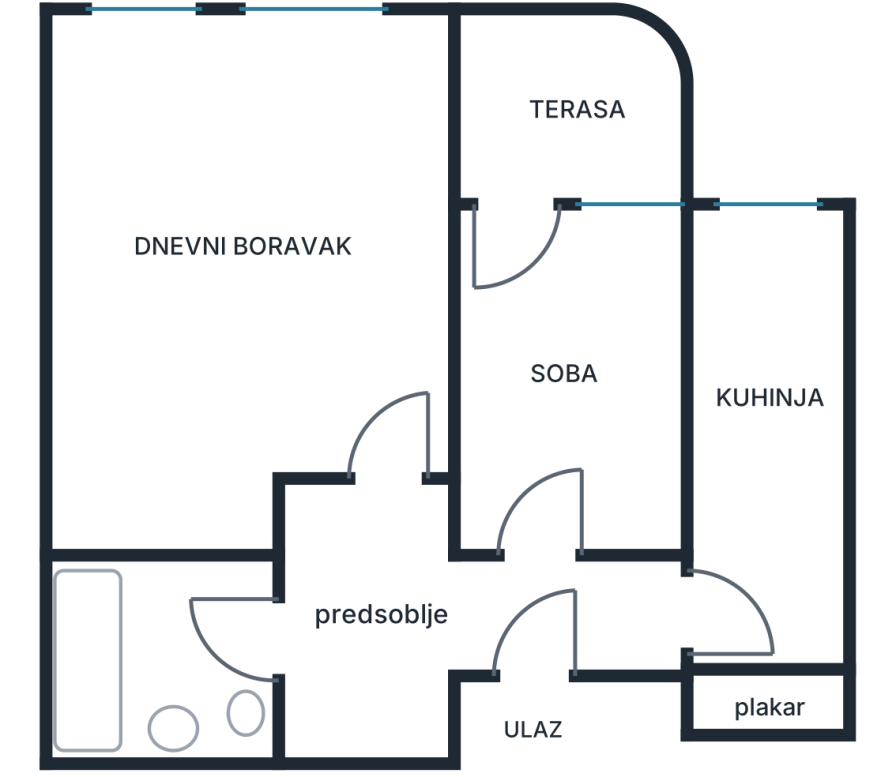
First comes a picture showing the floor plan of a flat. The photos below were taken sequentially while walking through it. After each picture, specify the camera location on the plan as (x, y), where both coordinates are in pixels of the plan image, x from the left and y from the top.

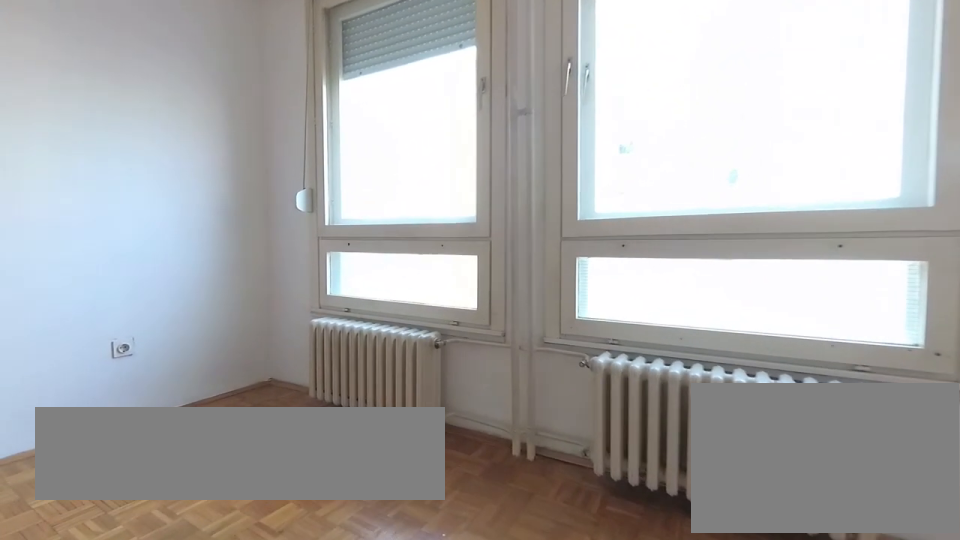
(344, 176)
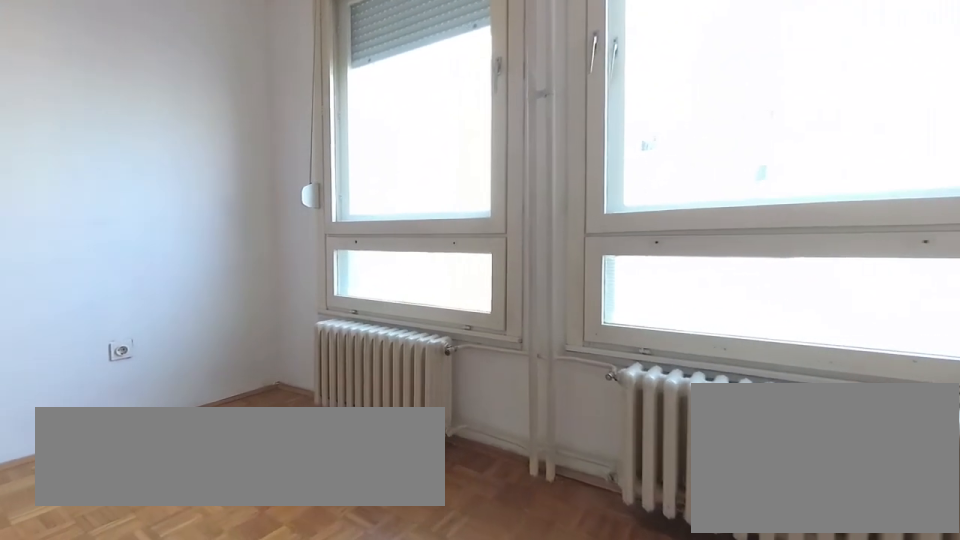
(334, 154)
